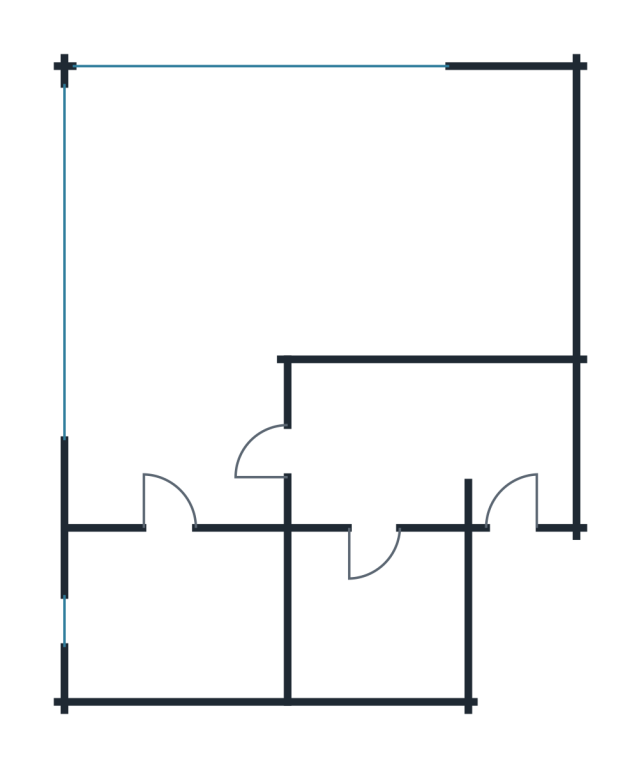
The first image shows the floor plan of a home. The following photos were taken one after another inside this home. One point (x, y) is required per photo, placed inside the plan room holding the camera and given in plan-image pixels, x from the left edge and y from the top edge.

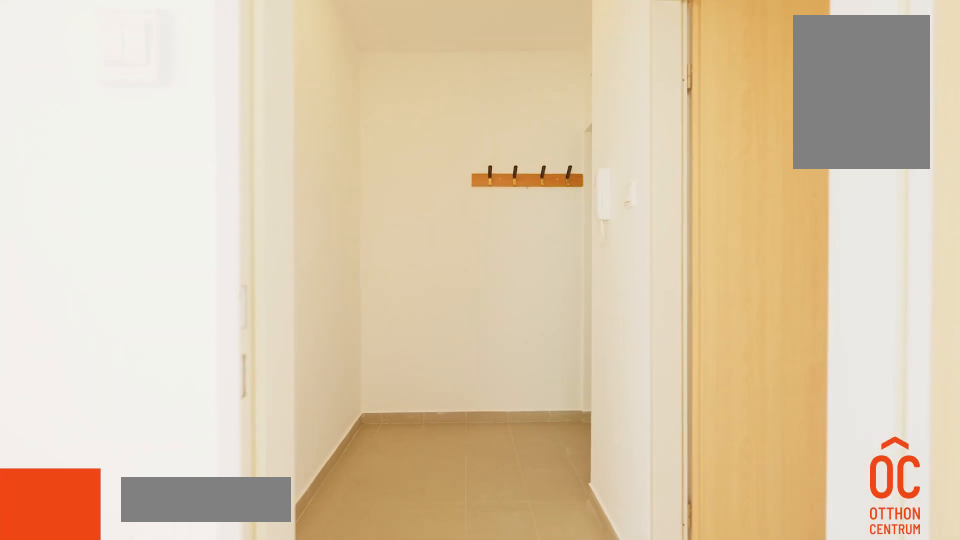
(413, 444)
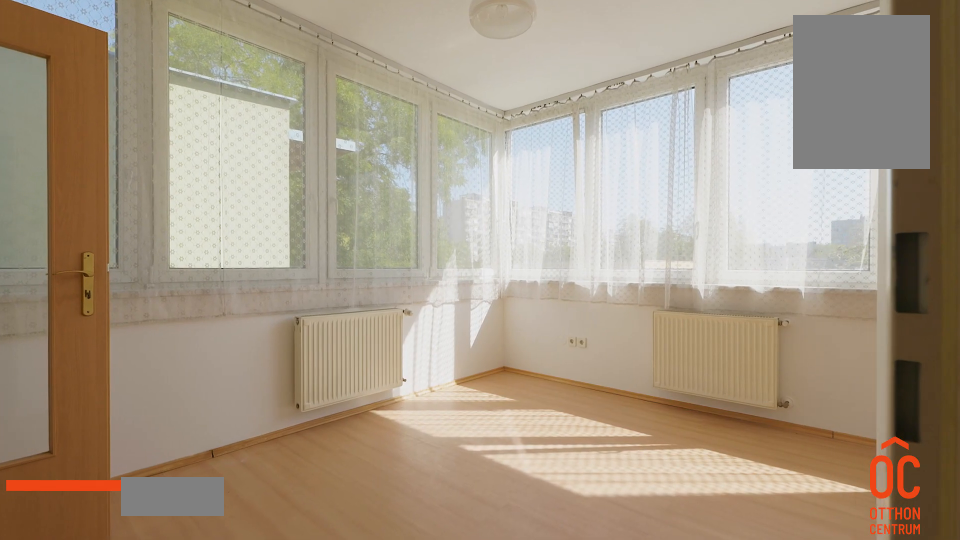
(213, 238)
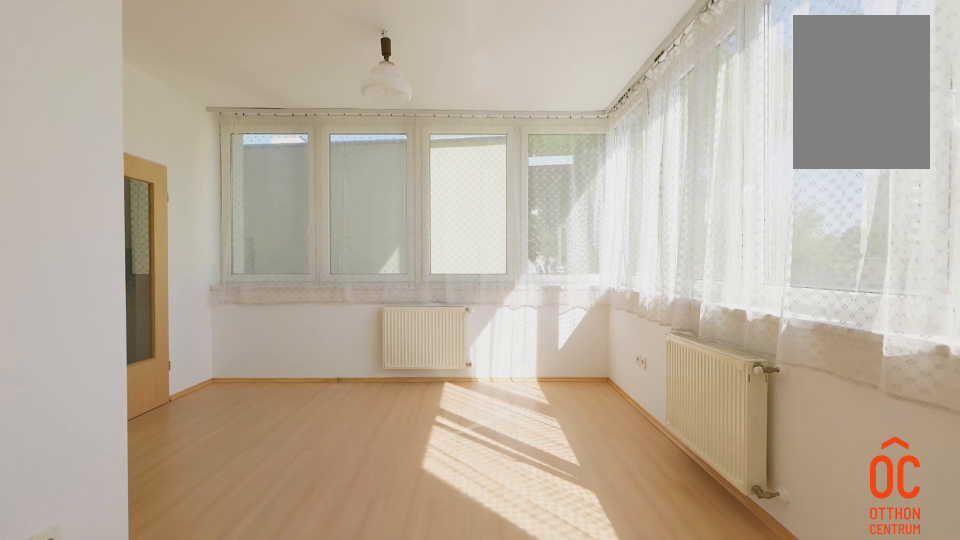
(213, 238)
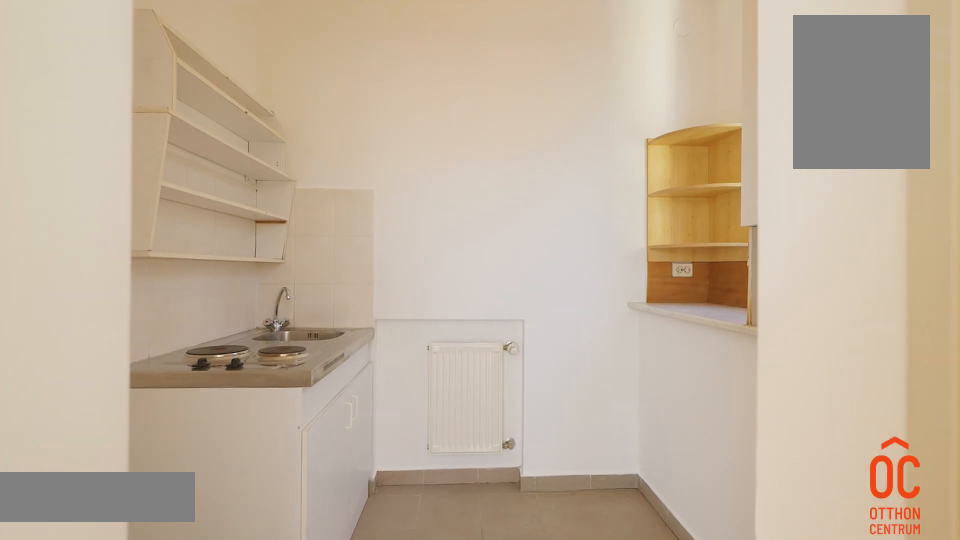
(213, 616)
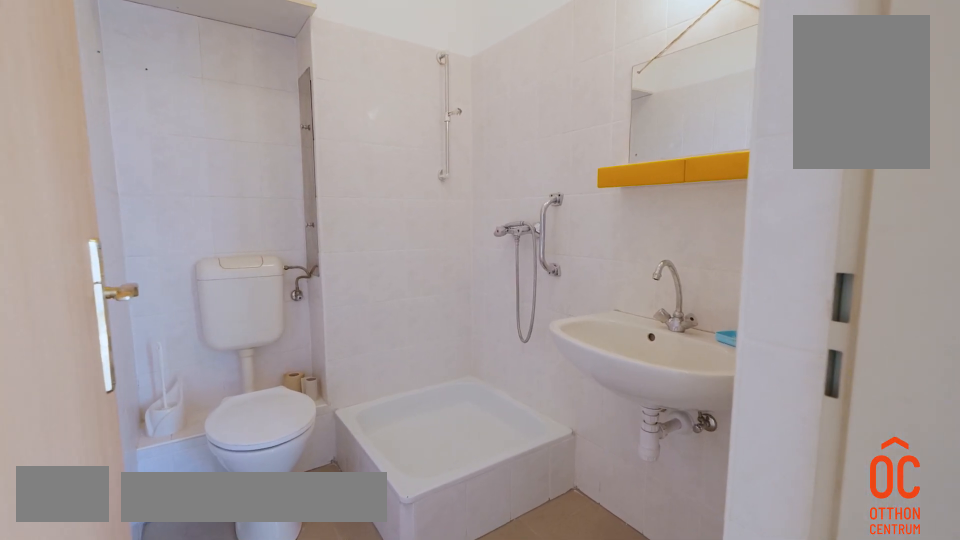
(380, 616)
